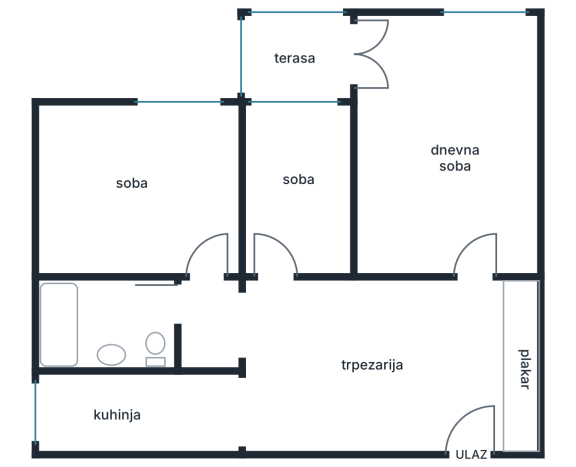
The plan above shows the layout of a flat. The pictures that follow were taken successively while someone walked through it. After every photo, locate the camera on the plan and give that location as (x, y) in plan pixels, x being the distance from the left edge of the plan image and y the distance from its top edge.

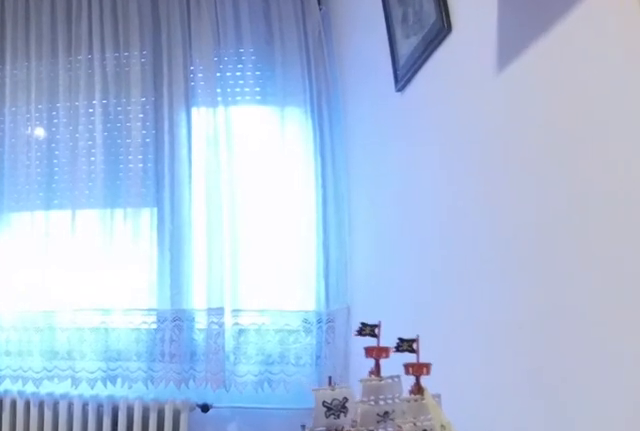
(215, 240)
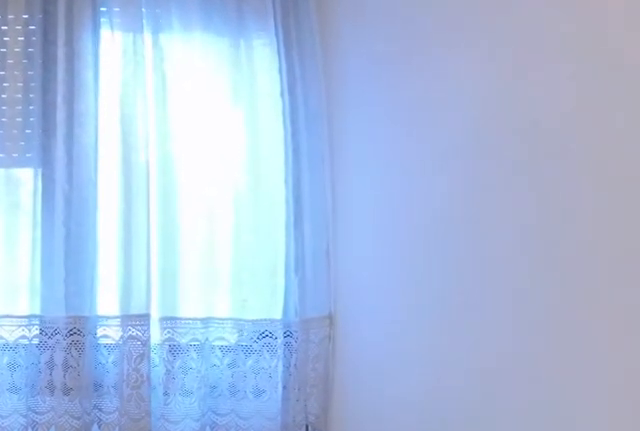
(215, 200)
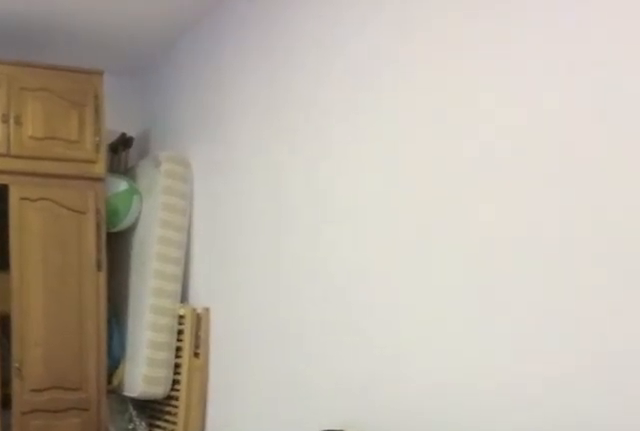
(142, 126)
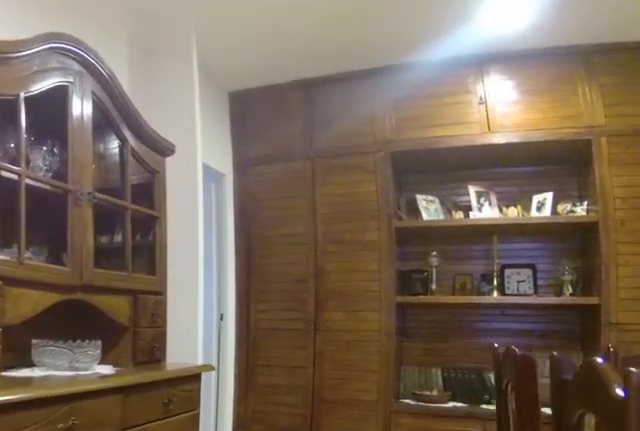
(308, 373)
